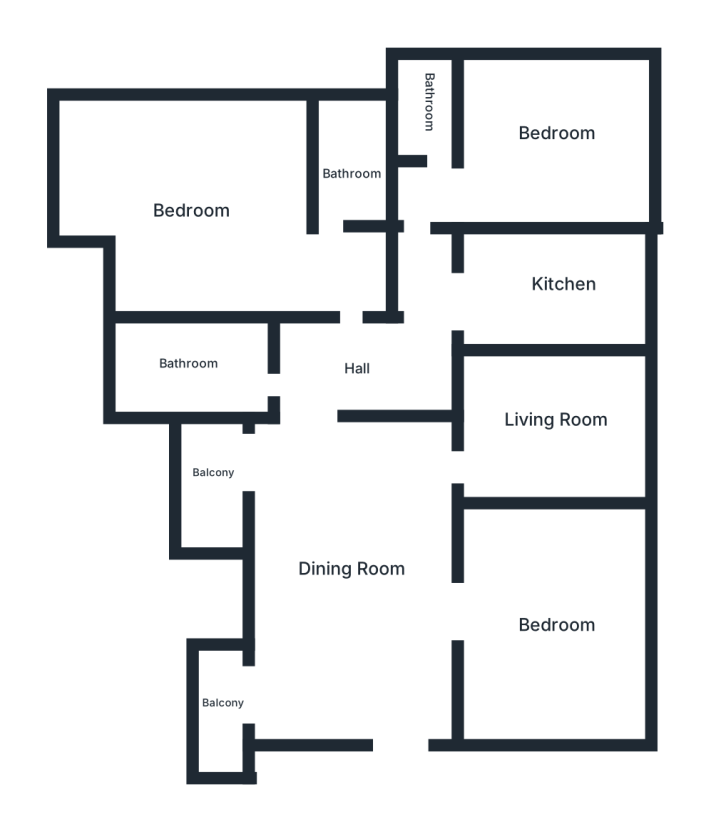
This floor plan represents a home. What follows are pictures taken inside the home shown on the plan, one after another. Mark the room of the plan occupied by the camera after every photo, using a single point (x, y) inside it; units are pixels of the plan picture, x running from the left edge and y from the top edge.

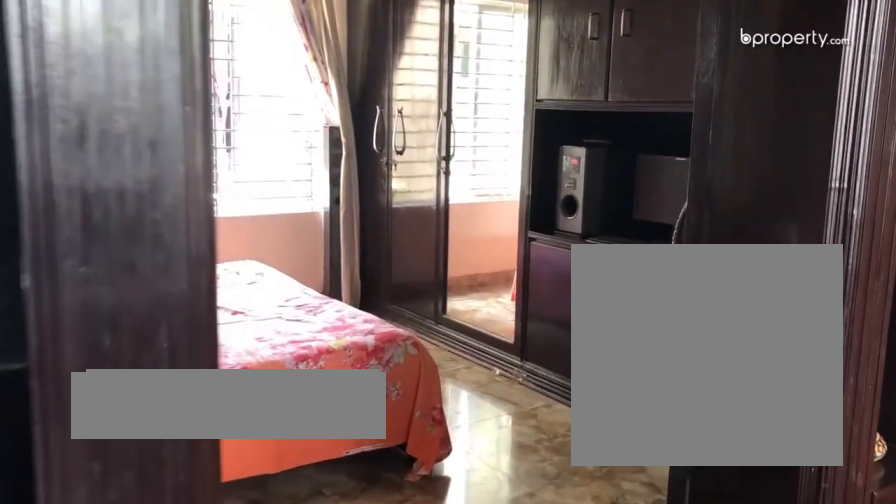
(575, 629)
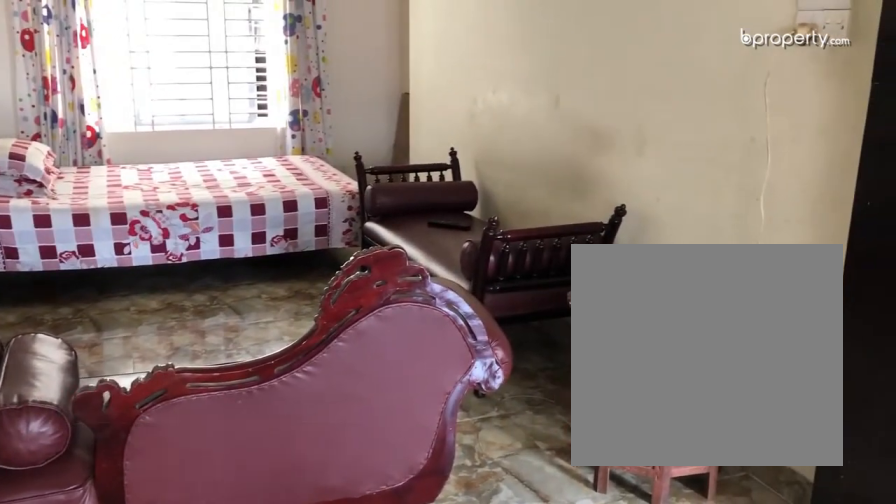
(550, 422)
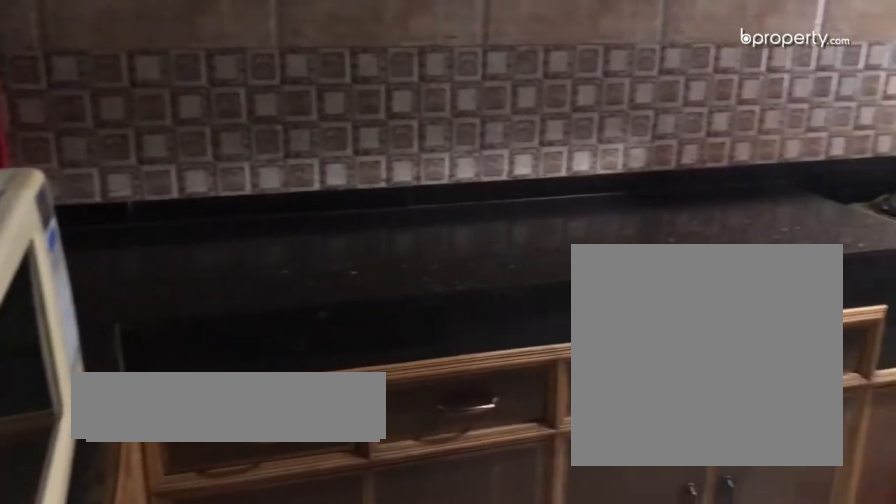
(568, 285)
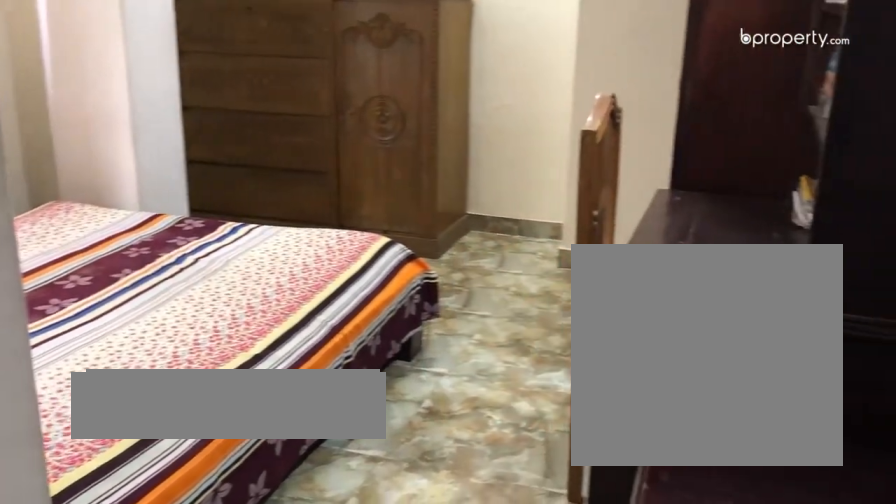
(566, 129)
